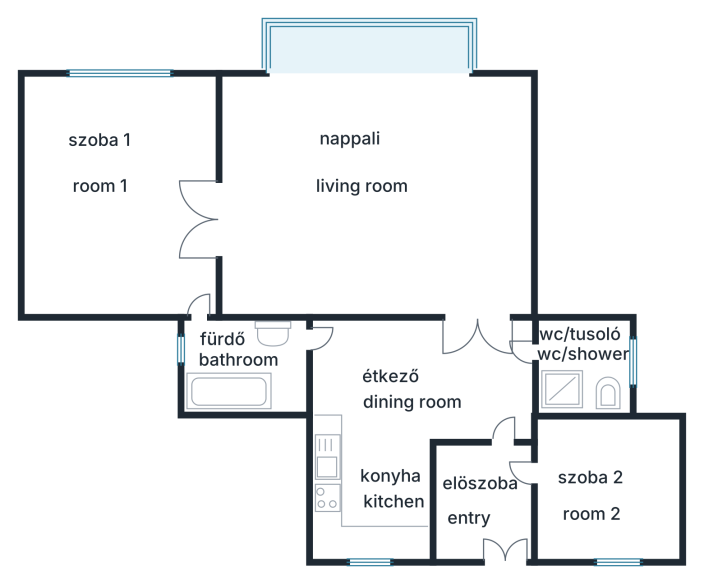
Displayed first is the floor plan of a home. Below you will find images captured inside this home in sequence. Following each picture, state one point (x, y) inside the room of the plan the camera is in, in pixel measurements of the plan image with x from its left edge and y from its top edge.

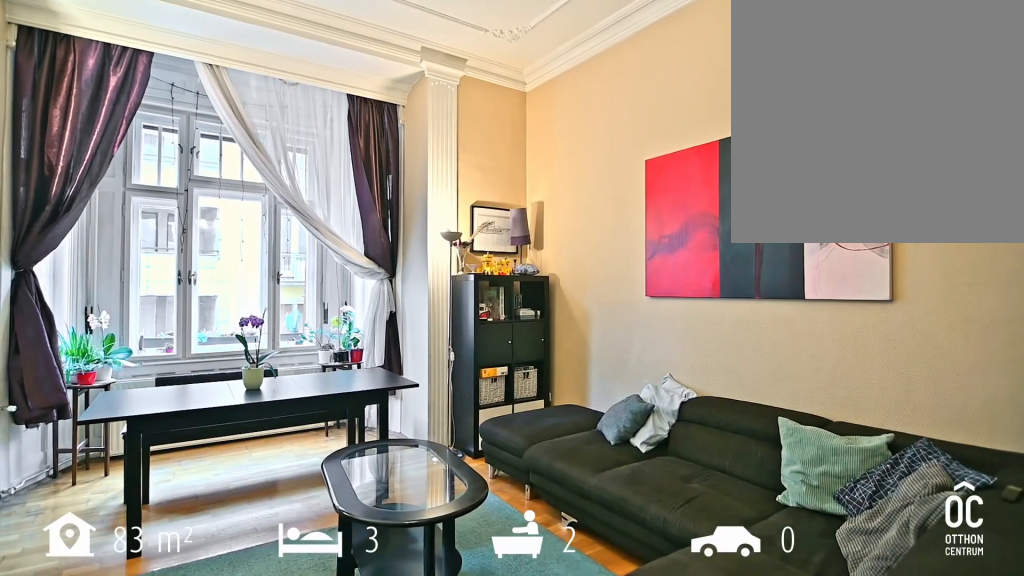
(367, 195)
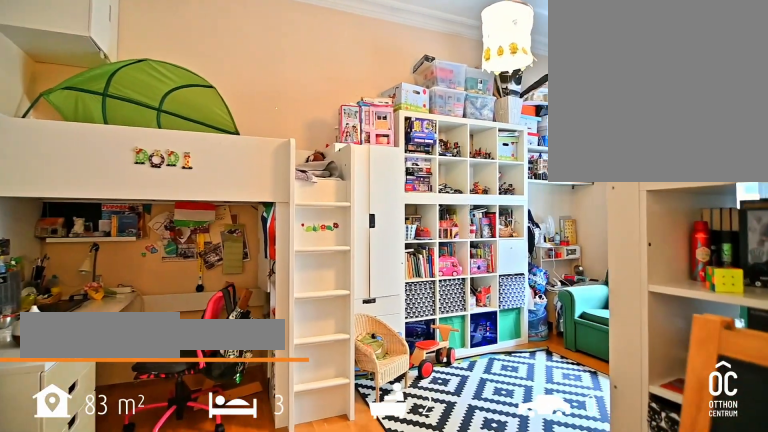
(117, 199)
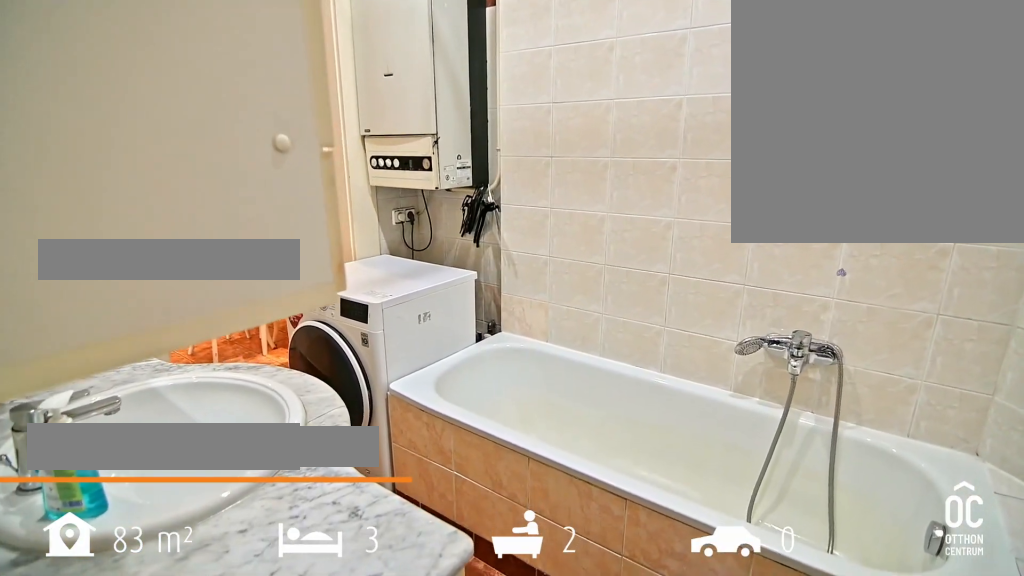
(240, 366)
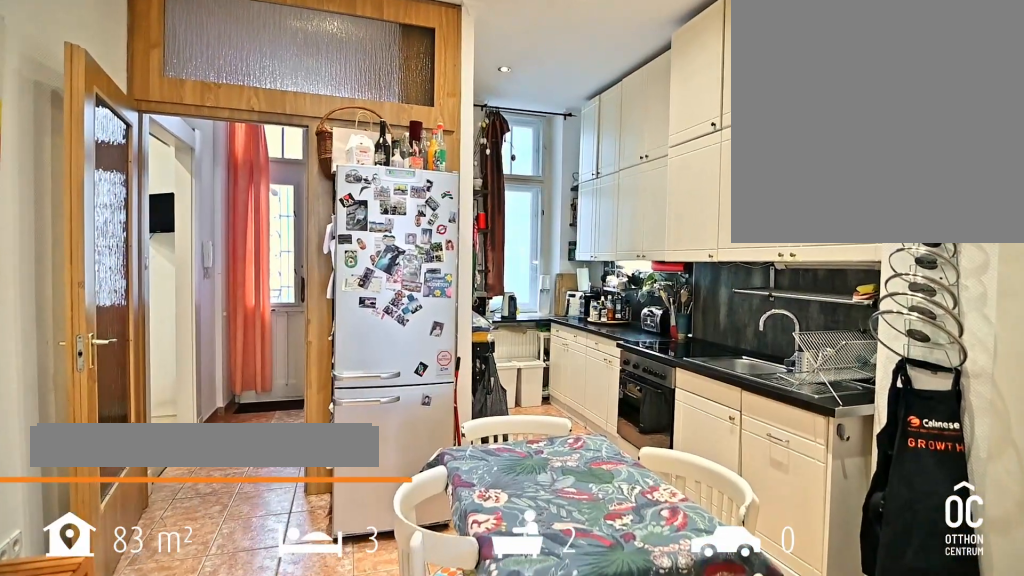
(380, 435)
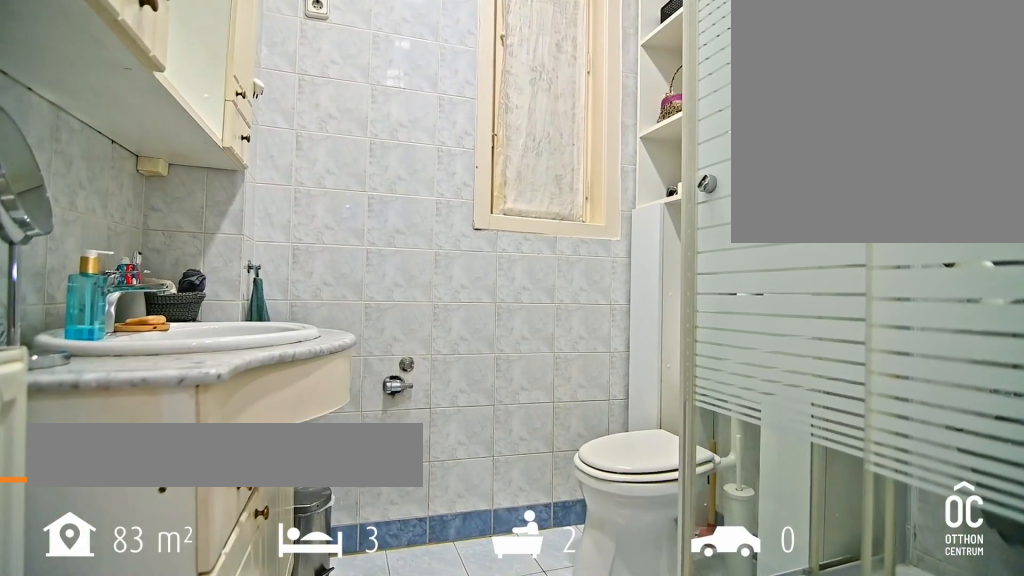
(579, 361)
